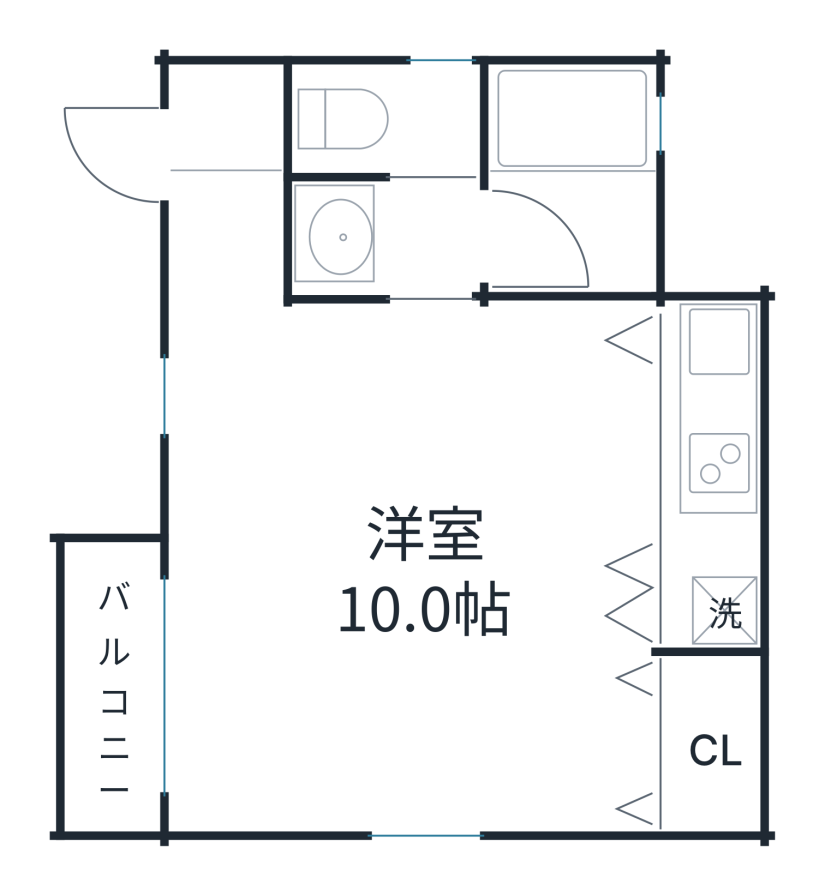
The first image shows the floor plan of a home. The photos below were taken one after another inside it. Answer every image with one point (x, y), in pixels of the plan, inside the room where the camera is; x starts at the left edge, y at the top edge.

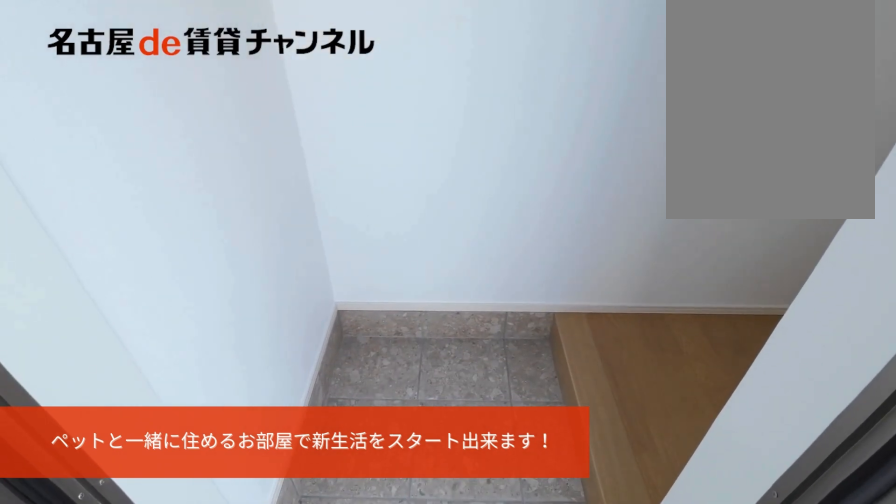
(225, 133)
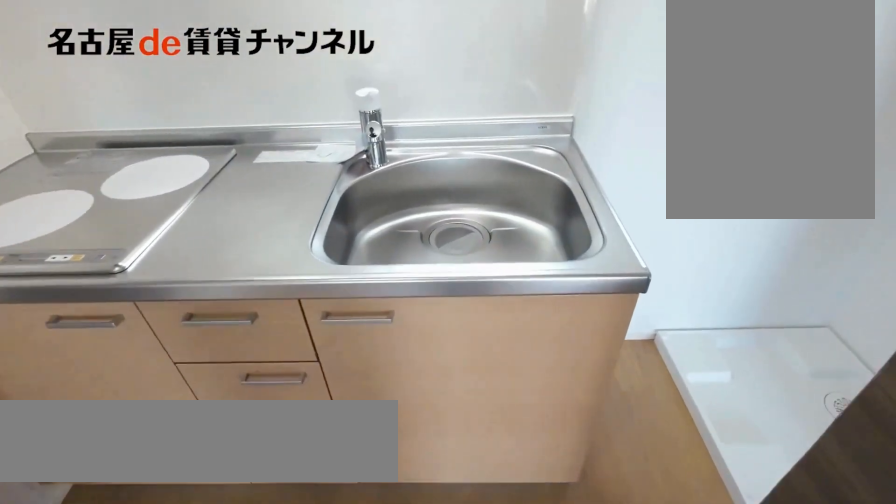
(708, 475)
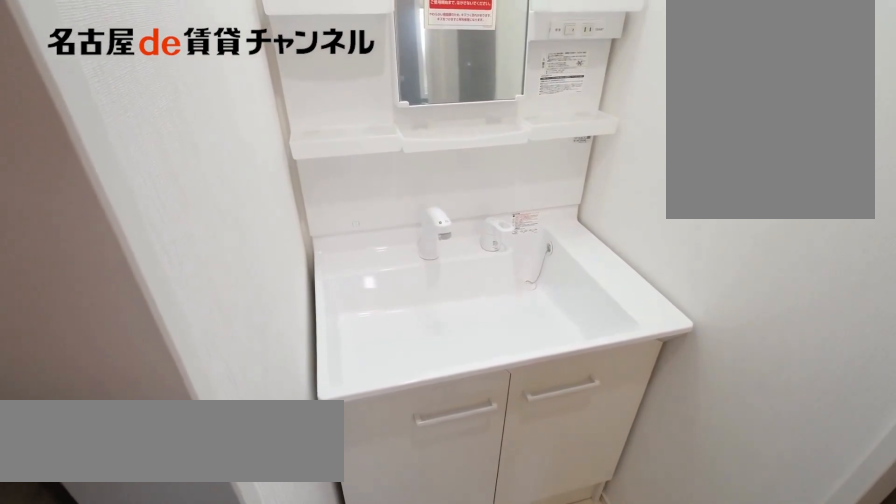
(384, 242)
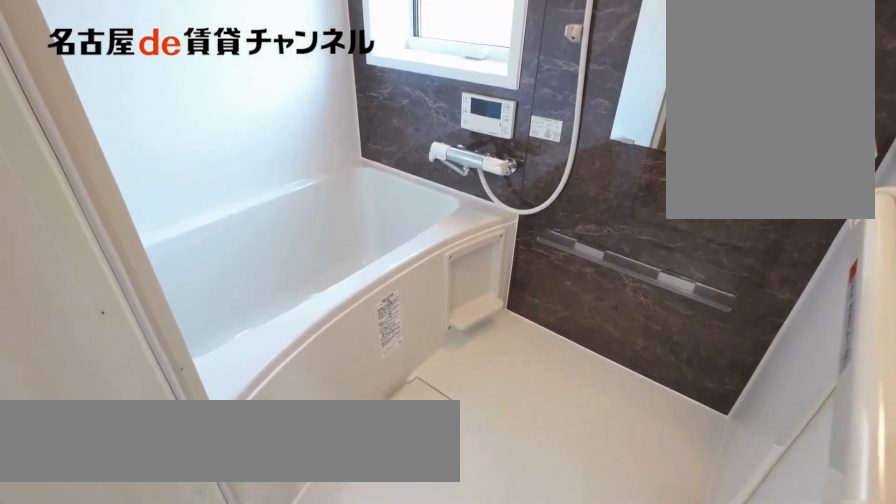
(572, 176)
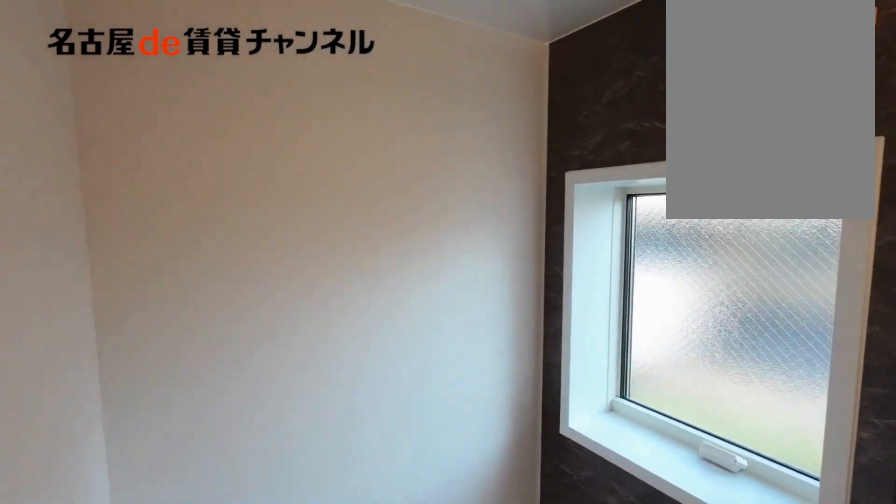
(572, 176)
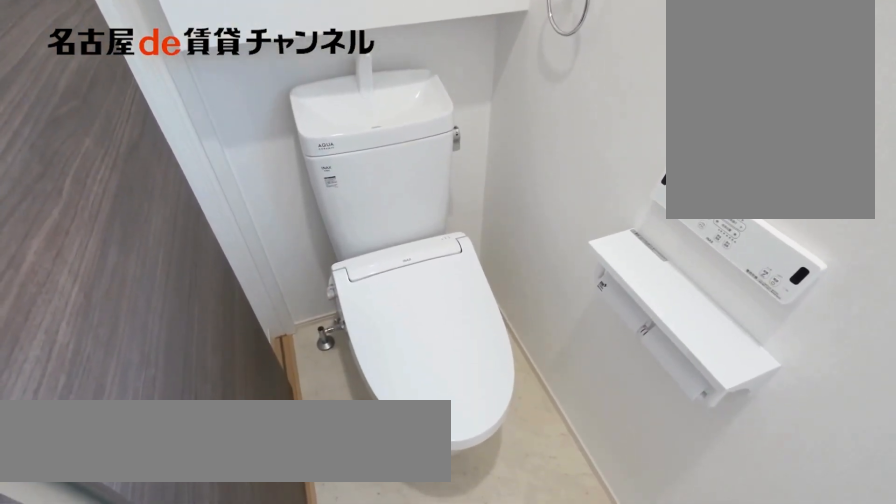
(384, 120)
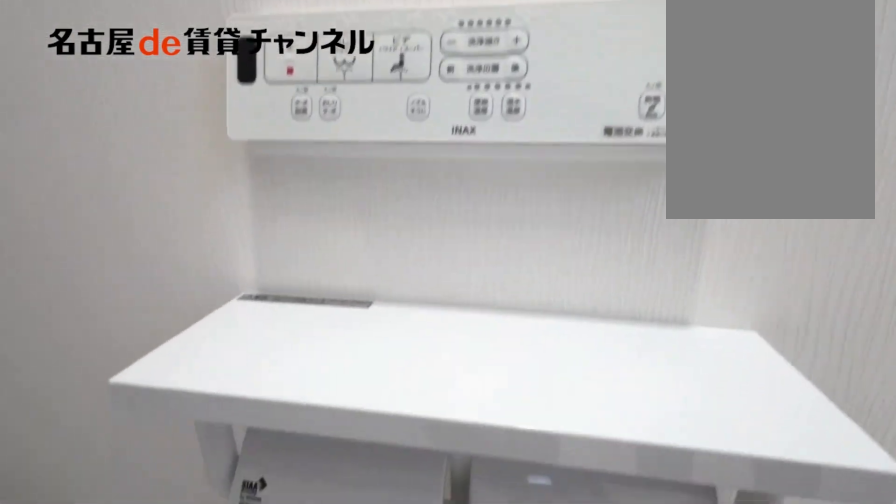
(384, 120)
